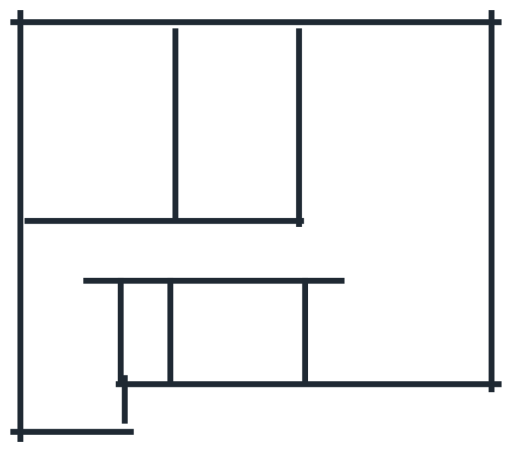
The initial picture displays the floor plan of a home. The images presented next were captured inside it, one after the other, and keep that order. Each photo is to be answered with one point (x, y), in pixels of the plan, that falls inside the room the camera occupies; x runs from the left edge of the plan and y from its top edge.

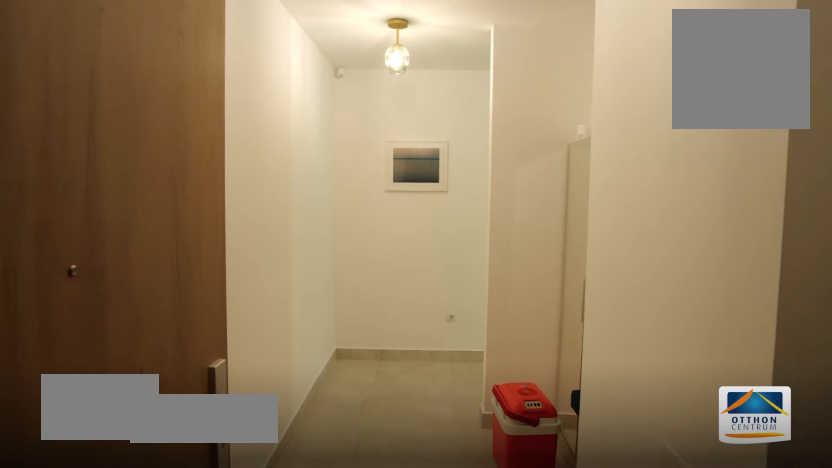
(74, 349)
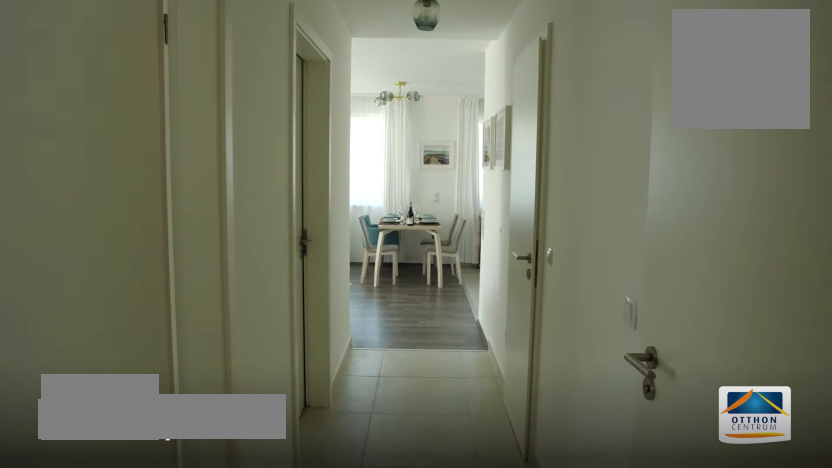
(193, 248)
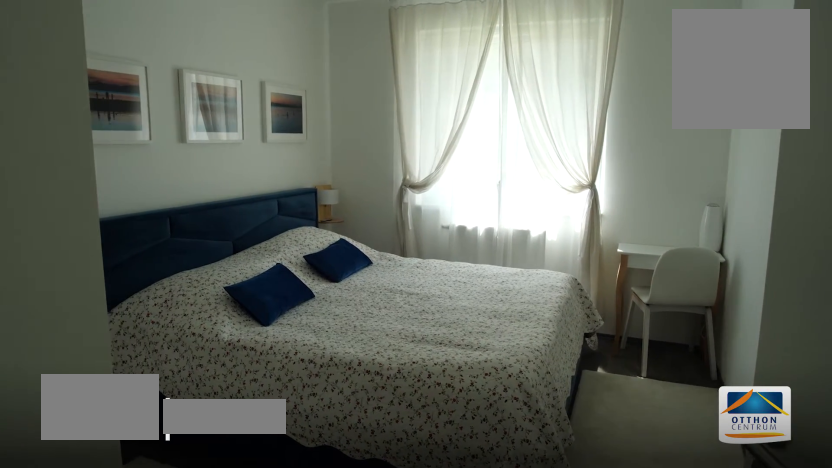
(100, 130)
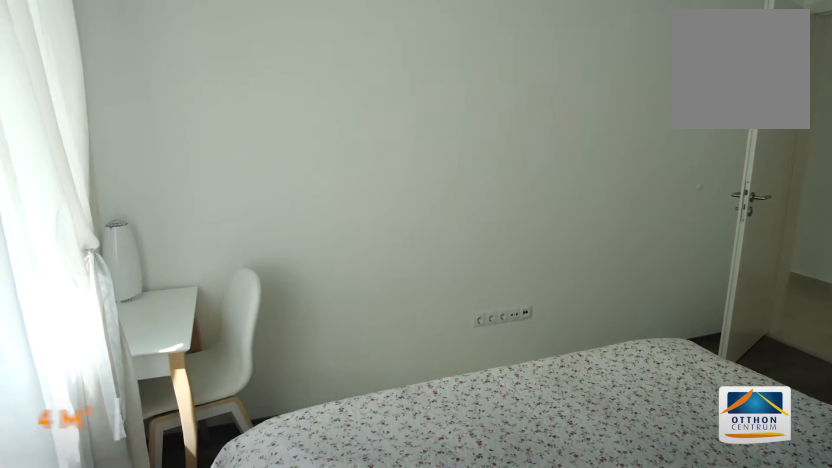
(100, 130)
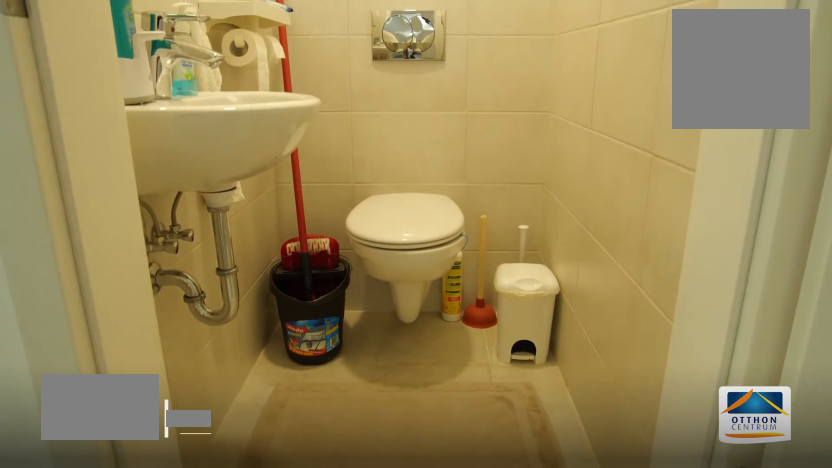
(144, 337)
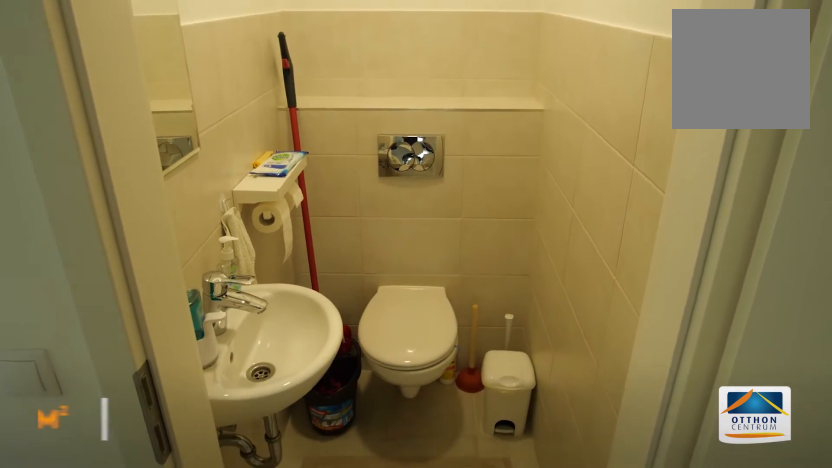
(144, 337)
